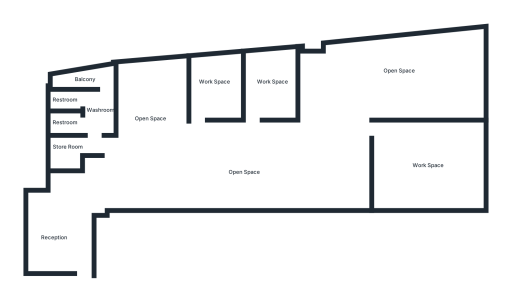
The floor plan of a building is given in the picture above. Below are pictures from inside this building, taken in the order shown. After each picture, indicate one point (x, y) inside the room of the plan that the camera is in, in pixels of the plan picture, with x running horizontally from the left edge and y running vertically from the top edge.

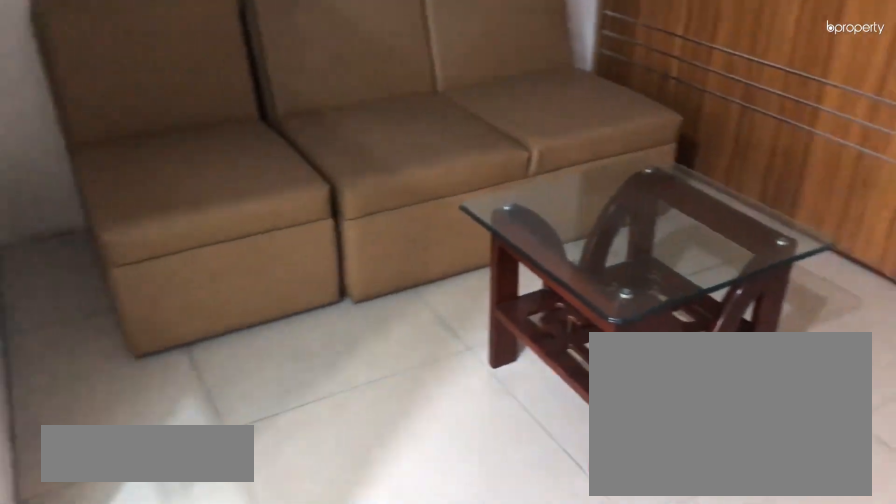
(58, 226)
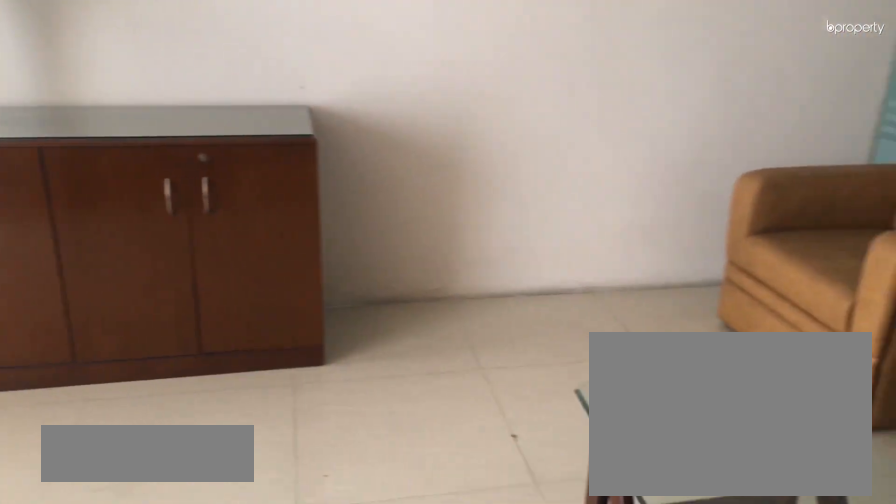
(422, 158)
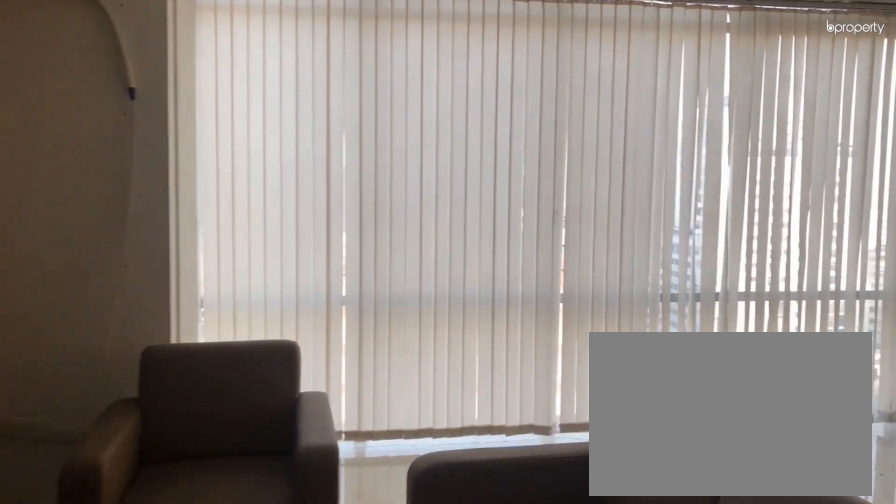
(360, 89)
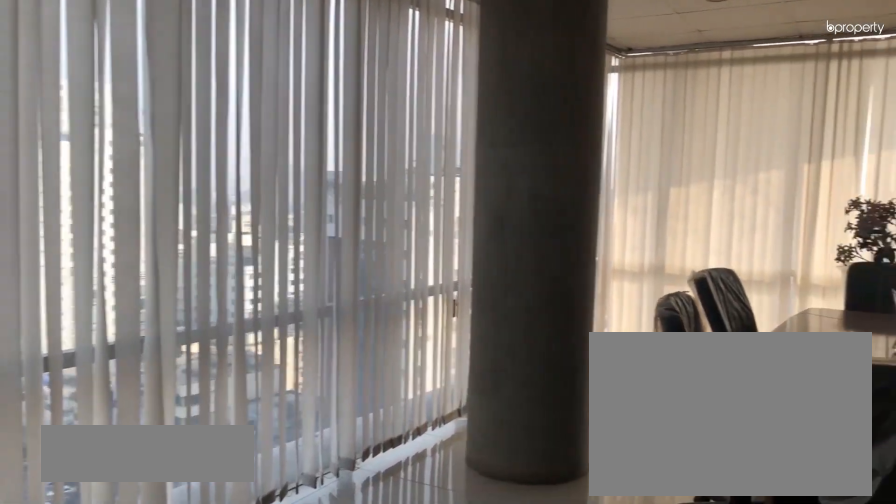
(405, 77)
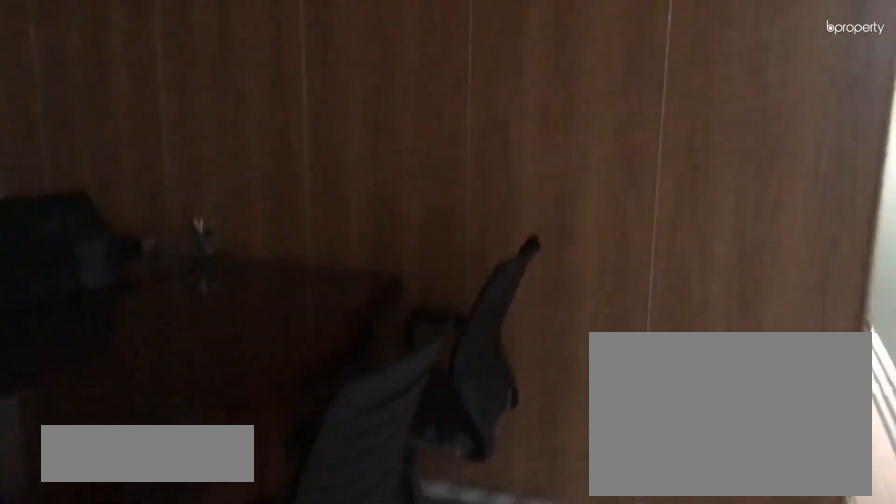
(262, 90)
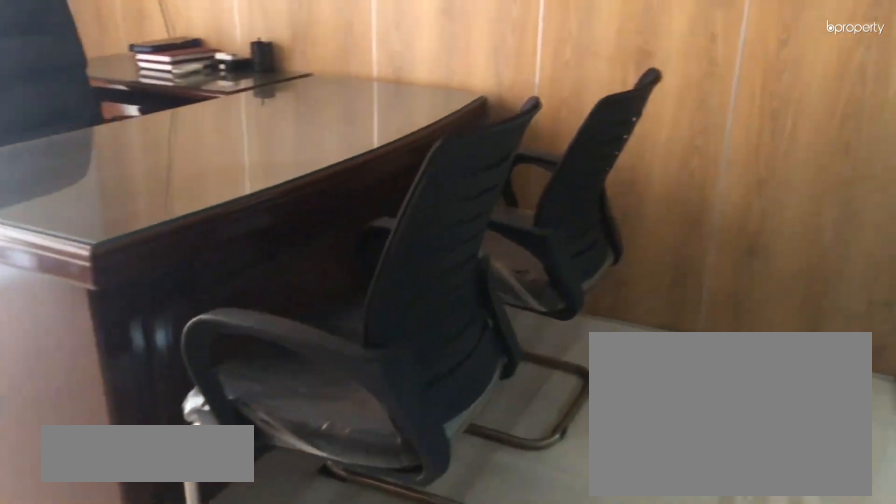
(206, 89)
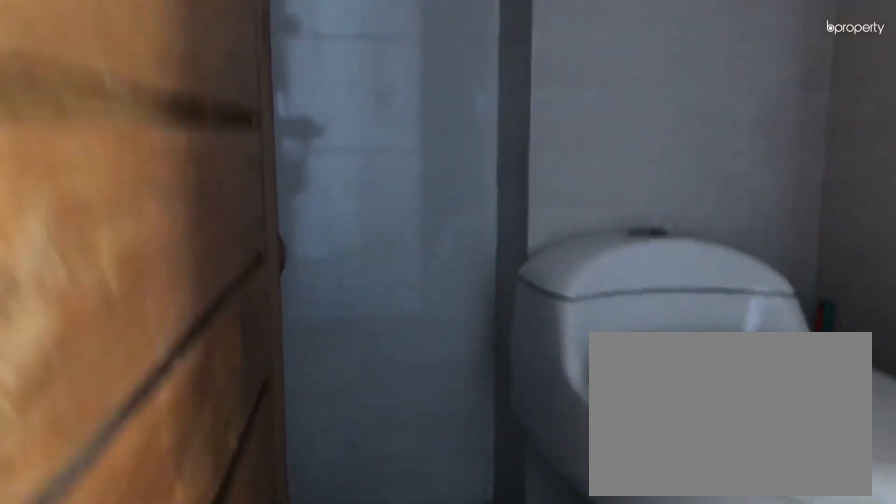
(64, 124)
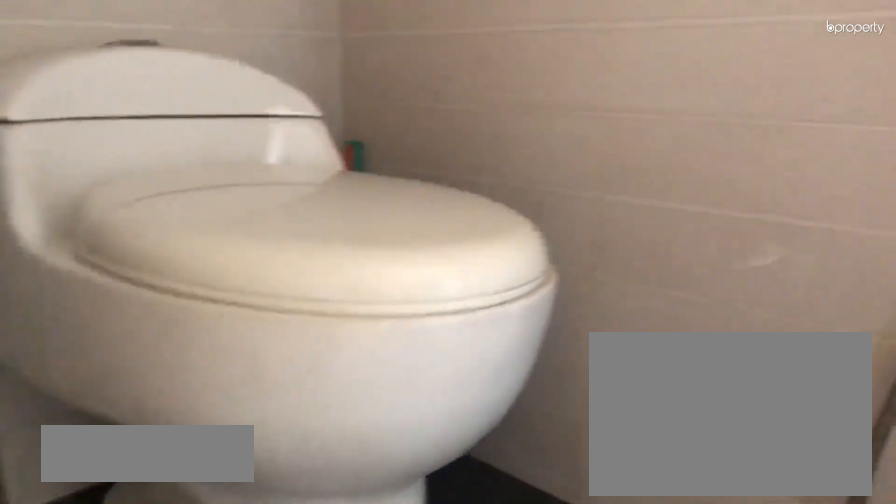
(64, 124)
